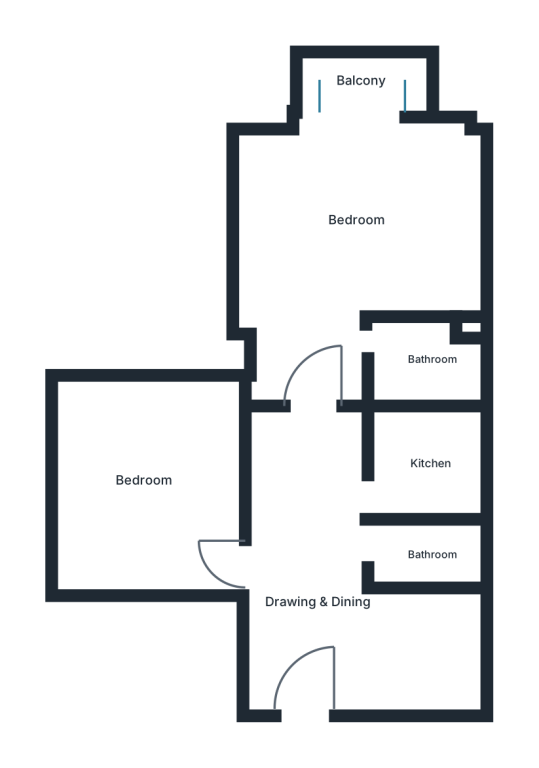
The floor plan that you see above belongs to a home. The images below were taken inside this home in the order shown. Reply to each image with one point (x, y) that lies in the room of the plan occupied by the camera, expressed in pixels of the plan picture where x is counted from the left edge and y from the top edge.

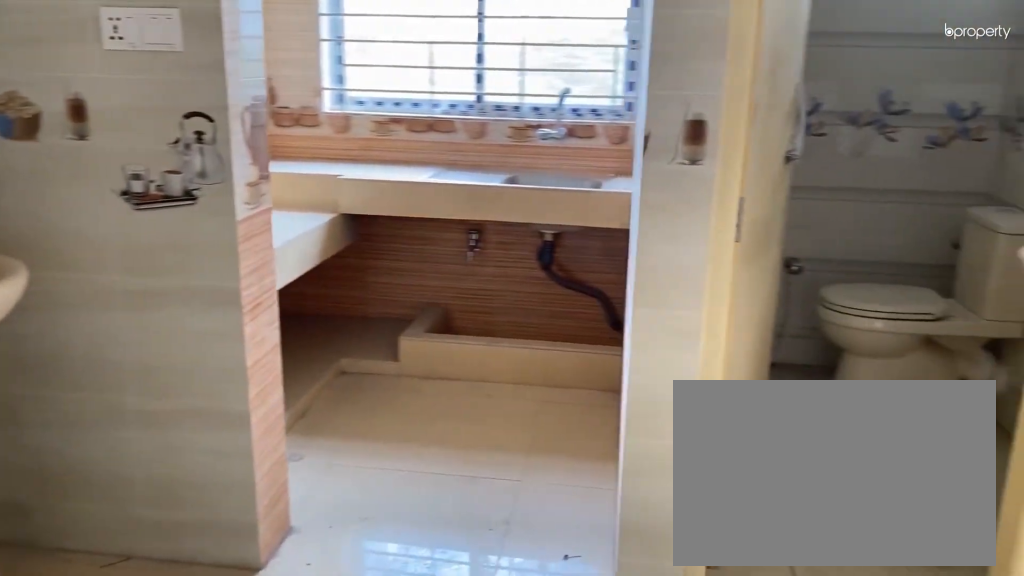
(306, 598)
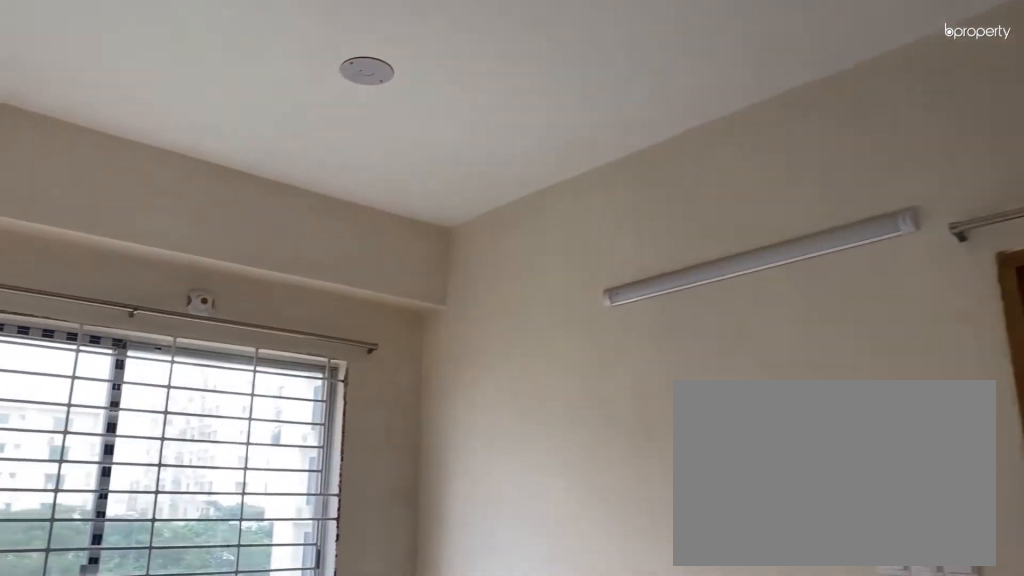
(306, 599)
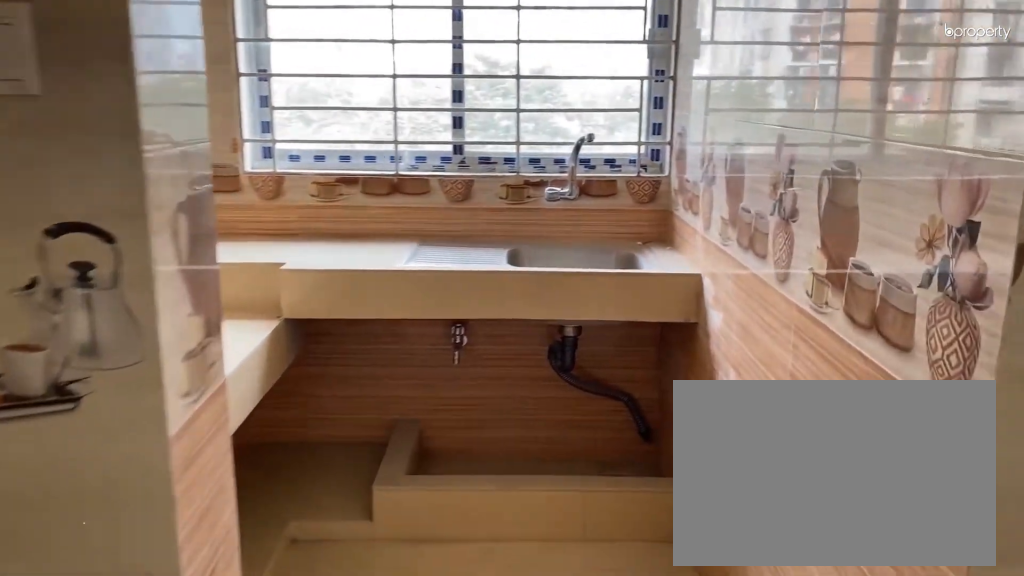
(429, 461)
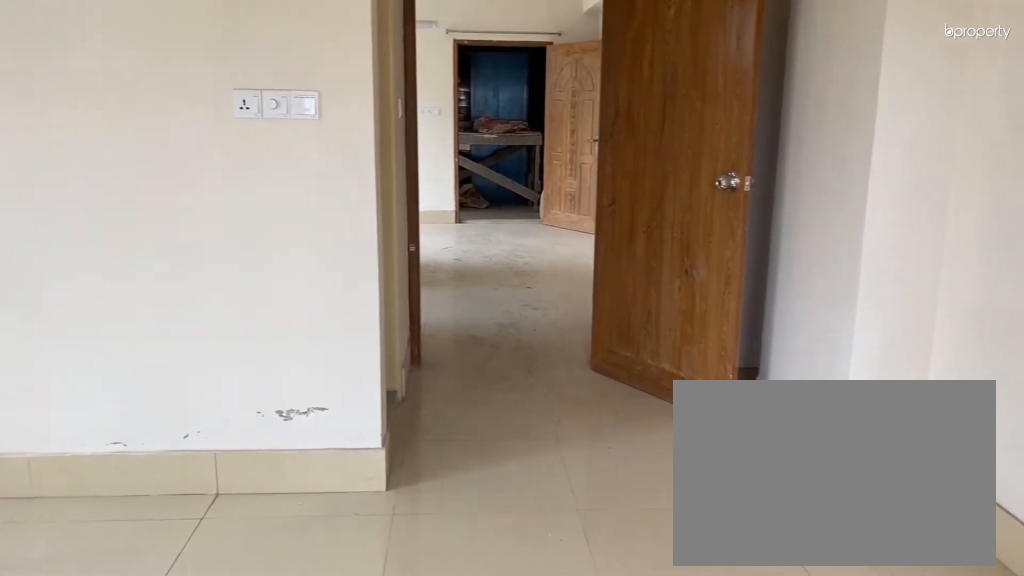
(357, 213)
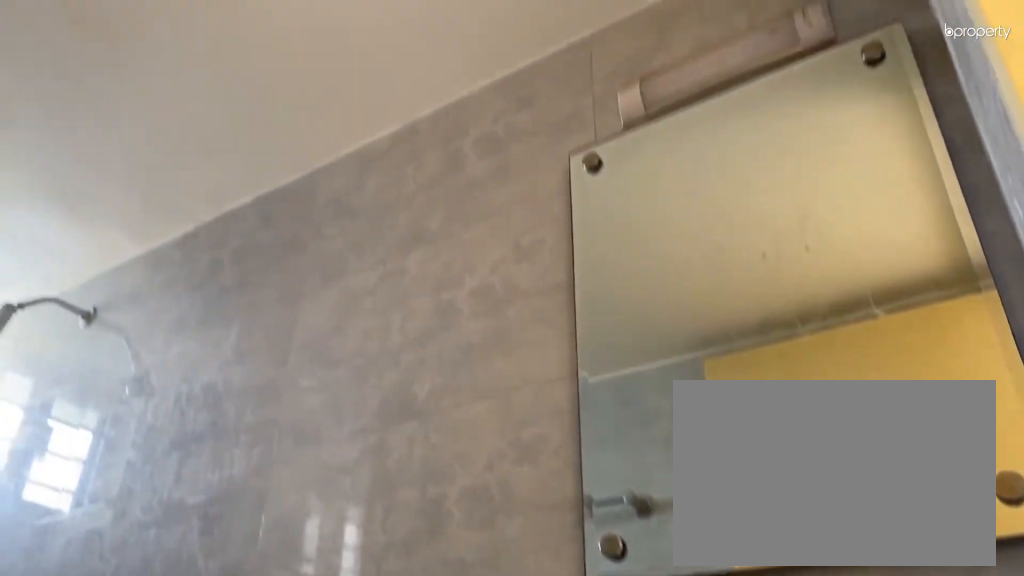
(431, 359)
